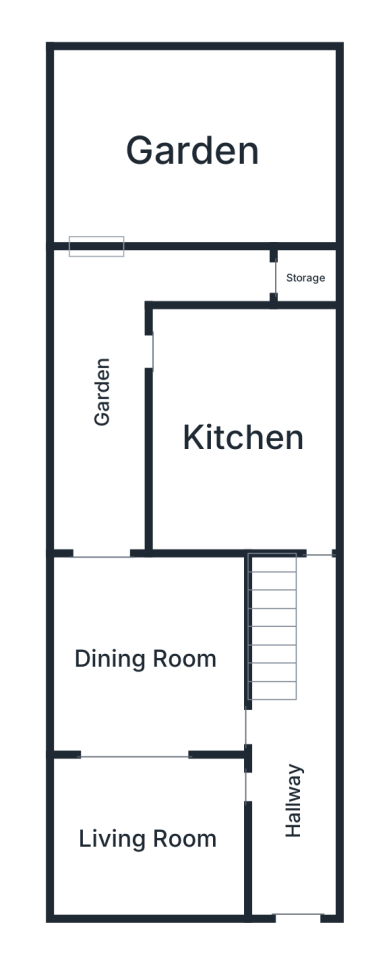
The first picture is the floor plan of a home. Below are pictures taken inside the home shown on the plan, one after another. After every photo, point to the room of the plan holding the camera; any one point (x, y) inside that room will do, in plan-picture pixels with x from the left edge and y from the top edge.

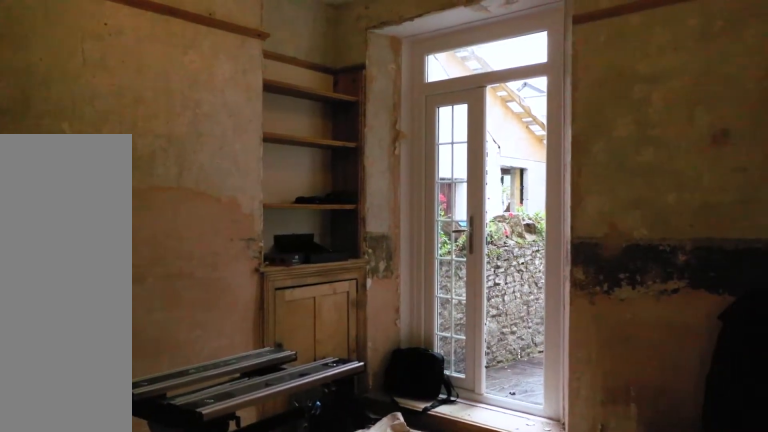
(157, 648)
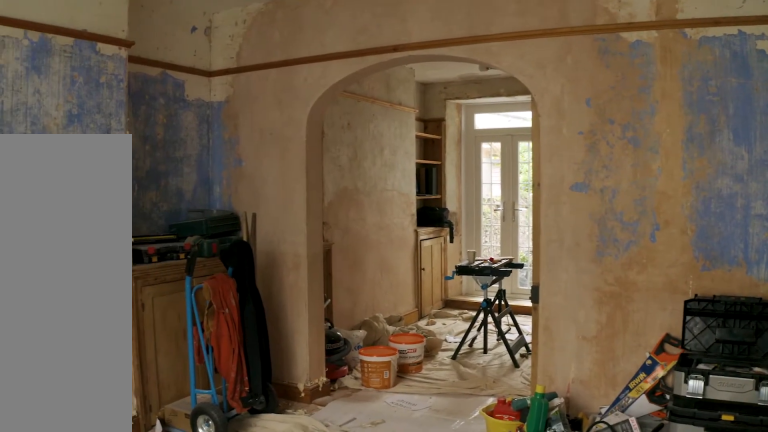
(152, 835)
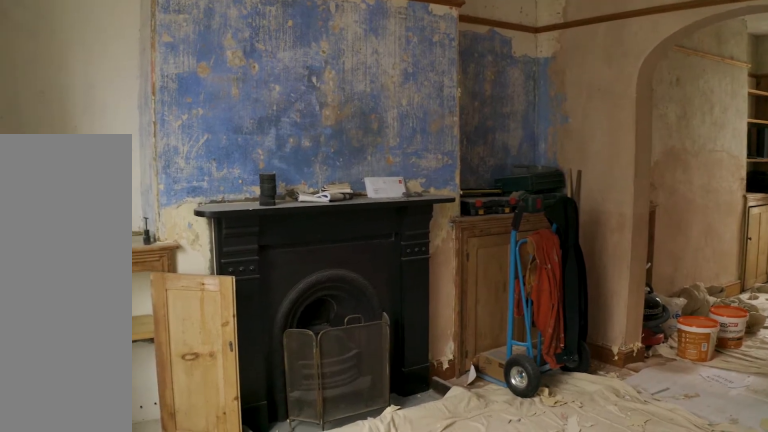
(152, 835)
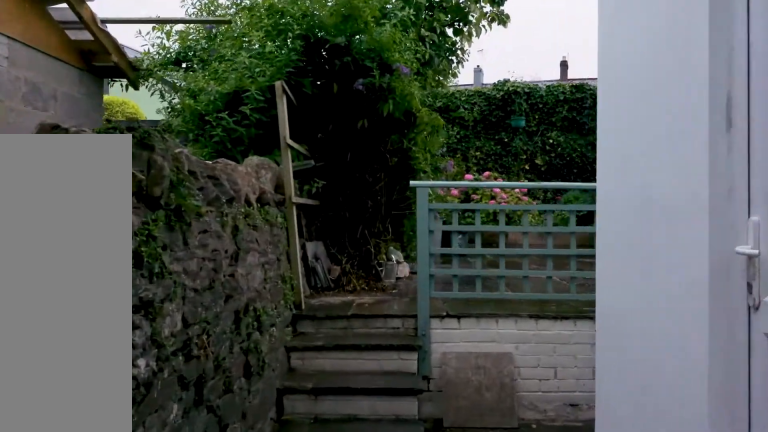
(127, 374)
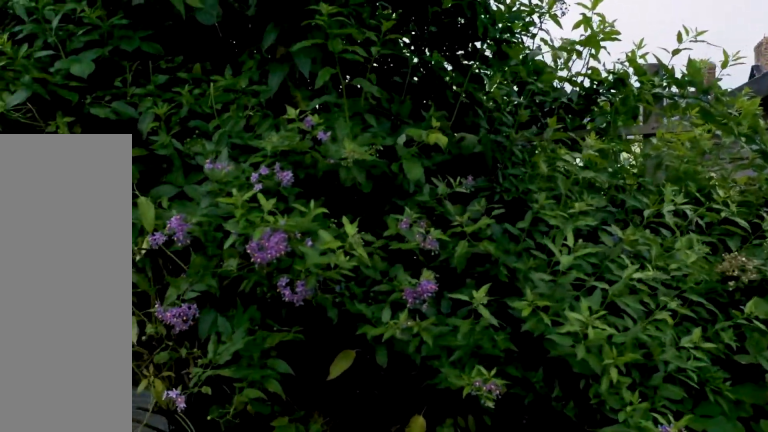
(195, 146)
